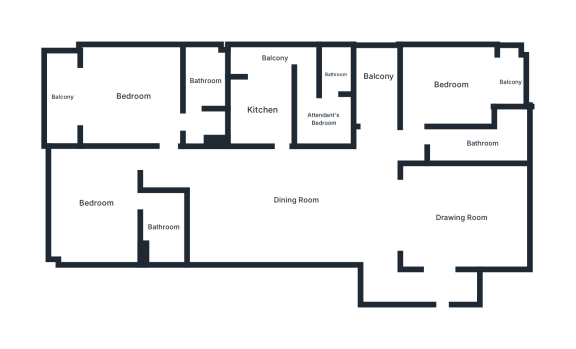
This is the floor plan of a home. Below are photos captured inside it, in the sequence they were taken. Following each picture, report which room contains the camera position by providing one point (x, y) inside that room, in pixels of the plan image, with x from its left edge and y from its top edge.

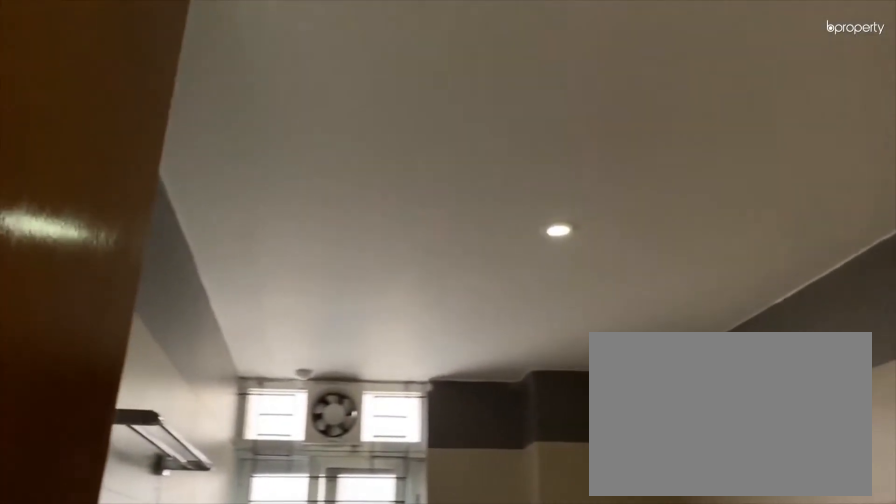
(205, 80)
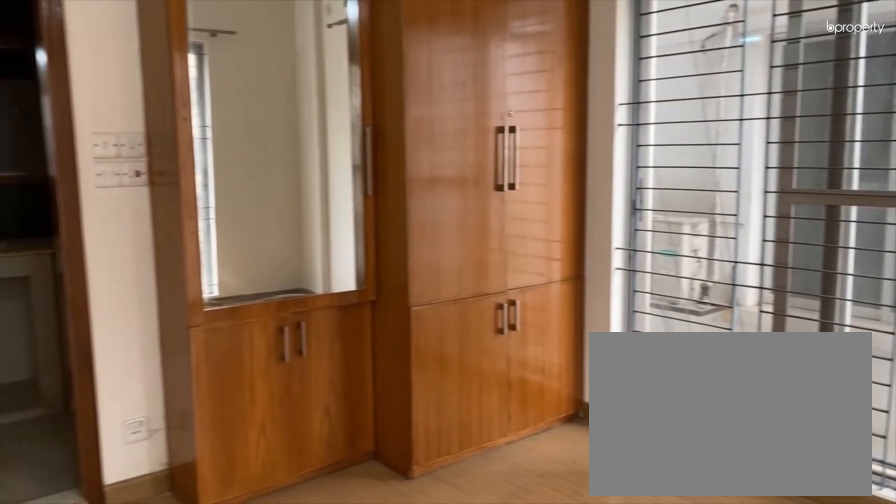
(94, 203)
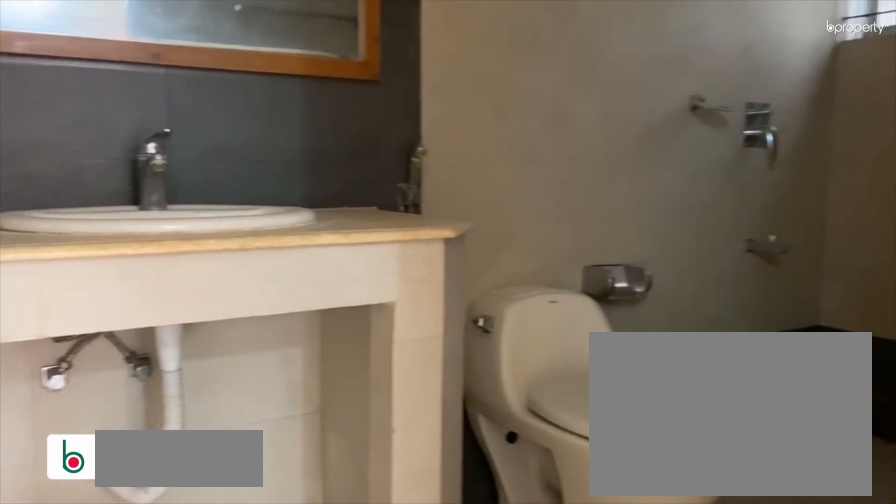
(163, 227)
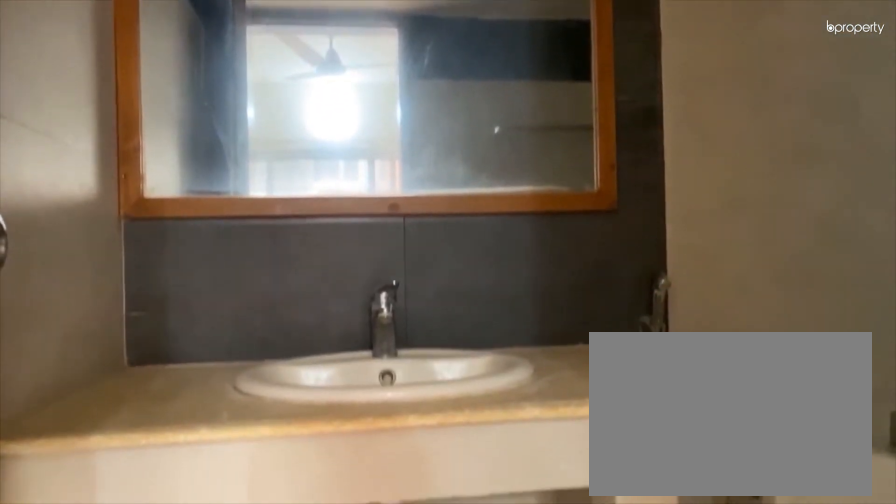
(163, 227)
